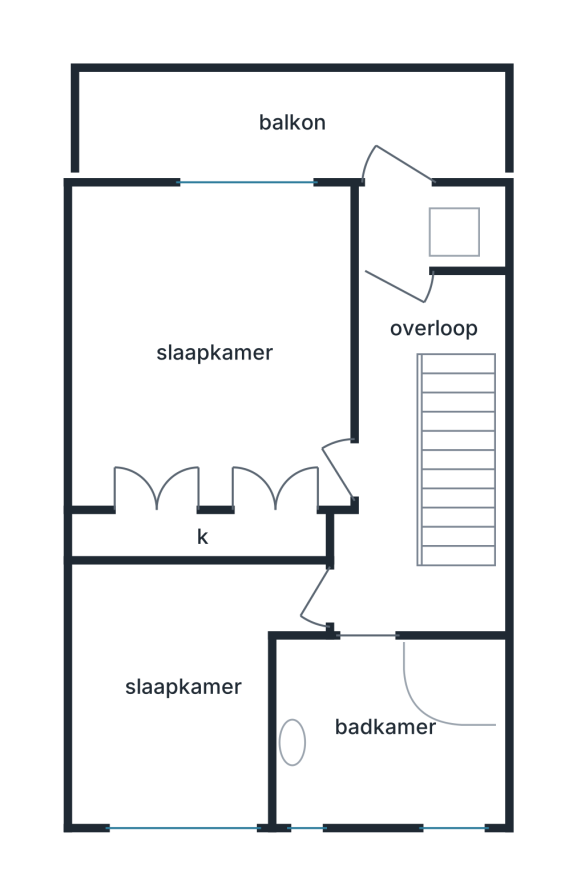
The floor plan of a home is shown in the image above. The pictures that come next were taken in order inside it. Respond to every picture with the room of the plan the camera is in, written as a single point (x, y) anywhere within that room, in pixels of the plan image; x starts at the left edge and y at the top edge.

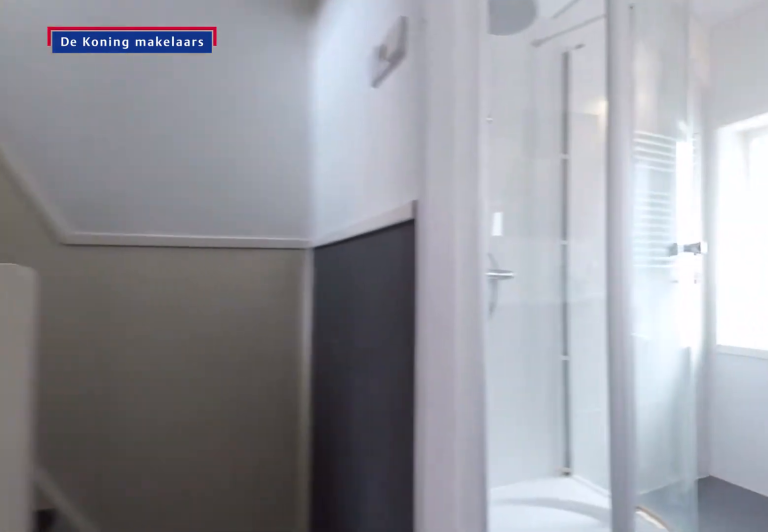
(406, 466)
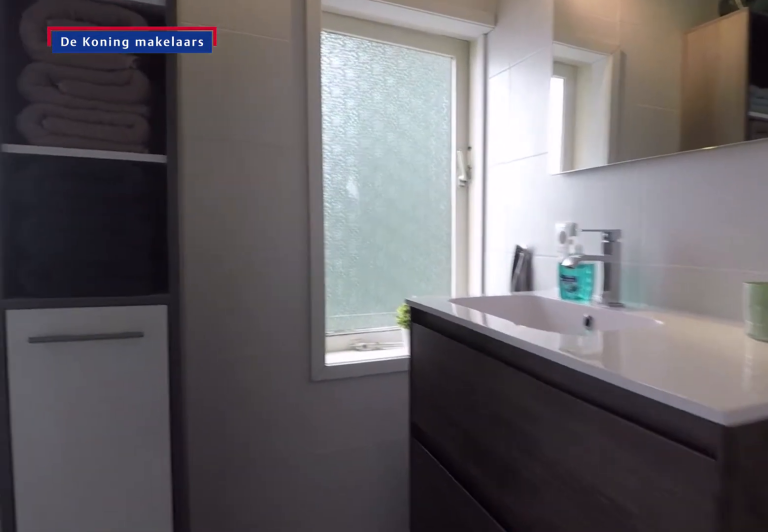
(386, 724)
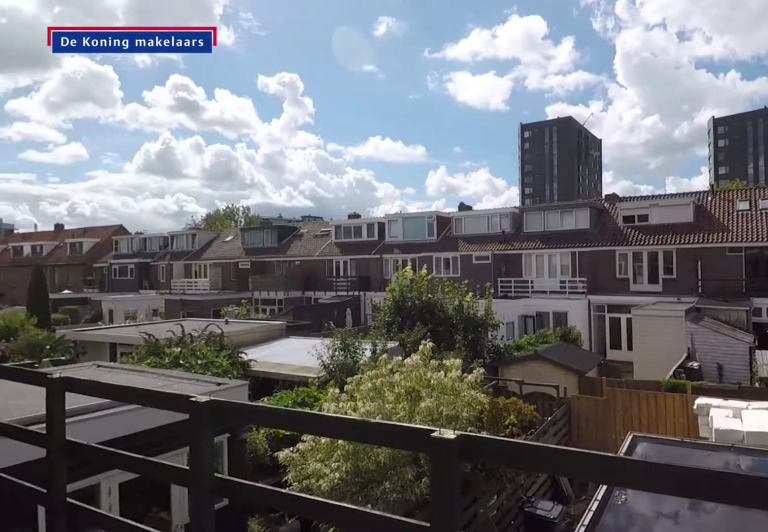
(290, 121)
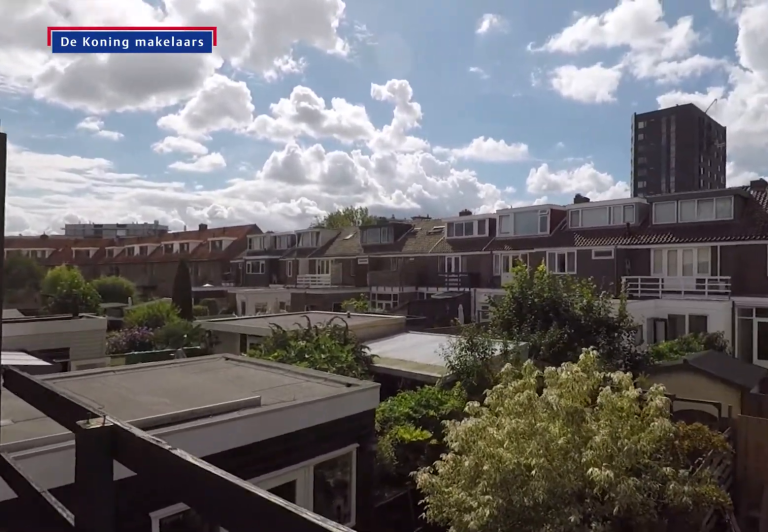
(290, 121)
